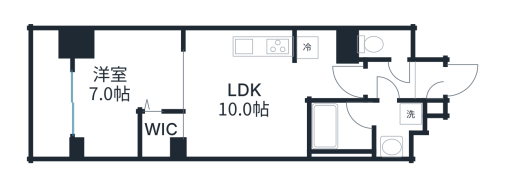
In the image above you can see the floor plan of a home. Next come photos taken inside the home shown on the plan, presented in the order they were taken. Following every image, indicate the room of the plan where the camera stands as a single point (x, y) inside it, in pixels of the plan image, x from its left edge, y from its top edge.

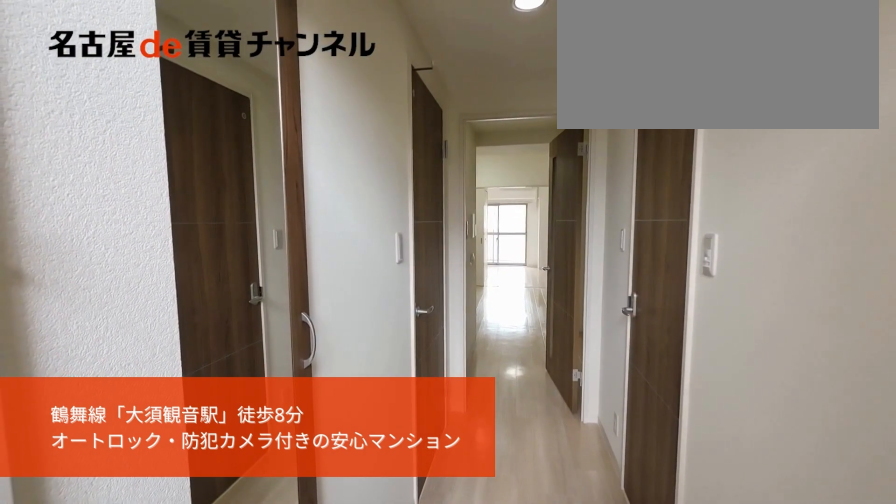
(429, 85)
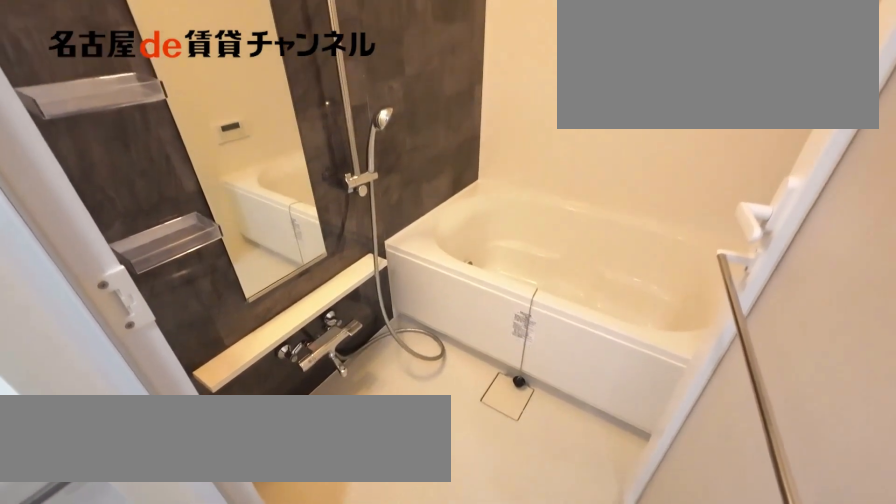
(363, 128)
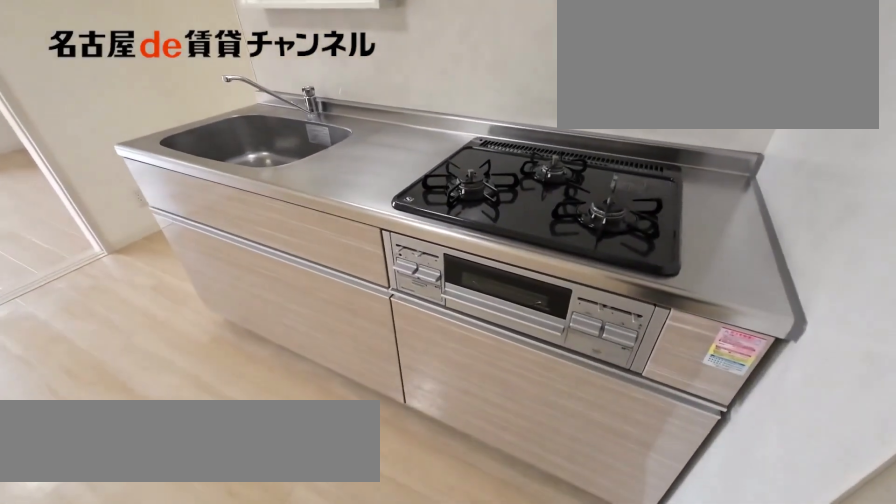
(245, 93)
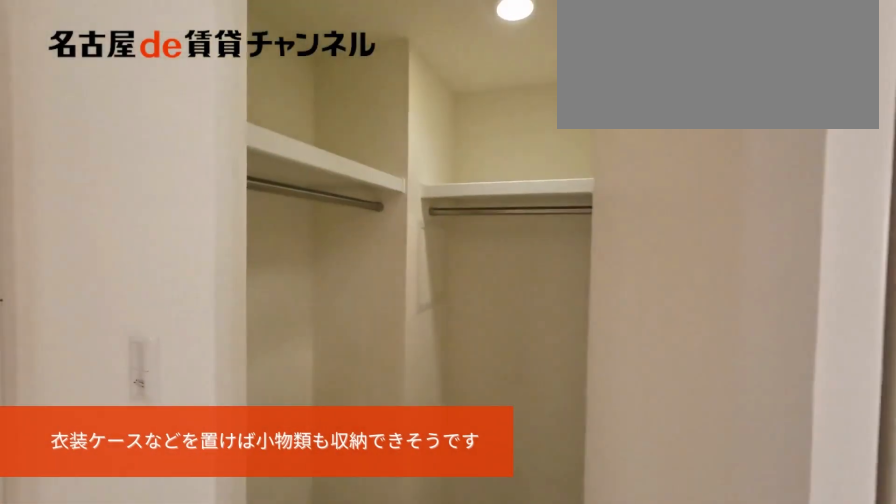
(127, 93)
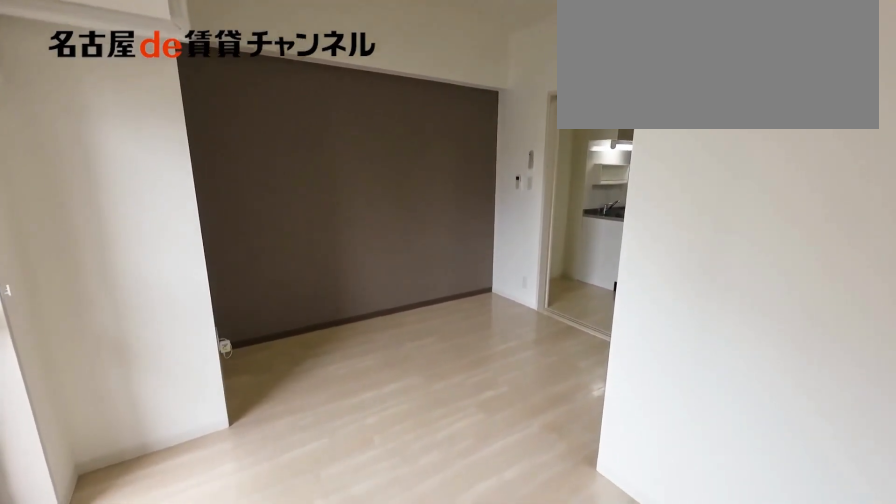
(127, 93)
